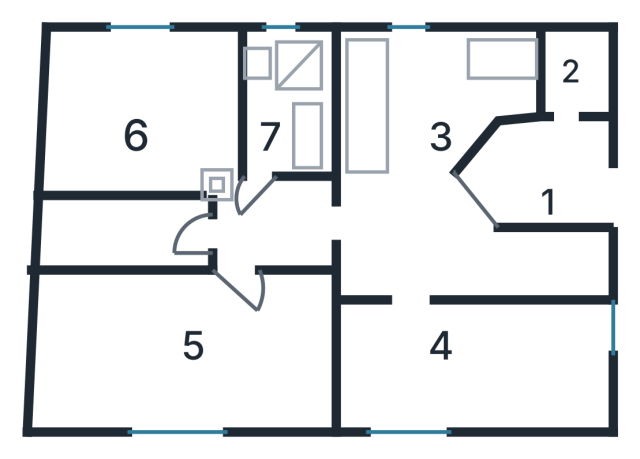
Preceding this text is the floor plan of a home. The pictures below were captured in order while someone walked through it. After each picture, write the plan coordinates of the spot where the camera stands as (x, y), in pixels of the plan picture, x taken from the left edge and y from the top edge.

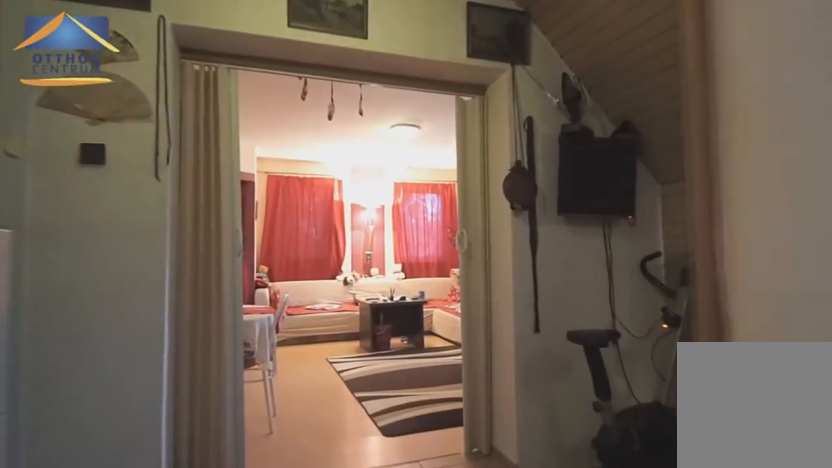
(224, 234)
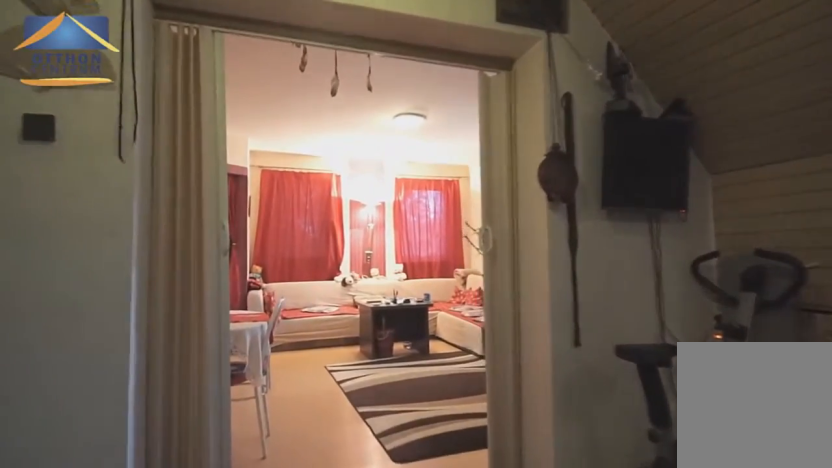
(256, 235)
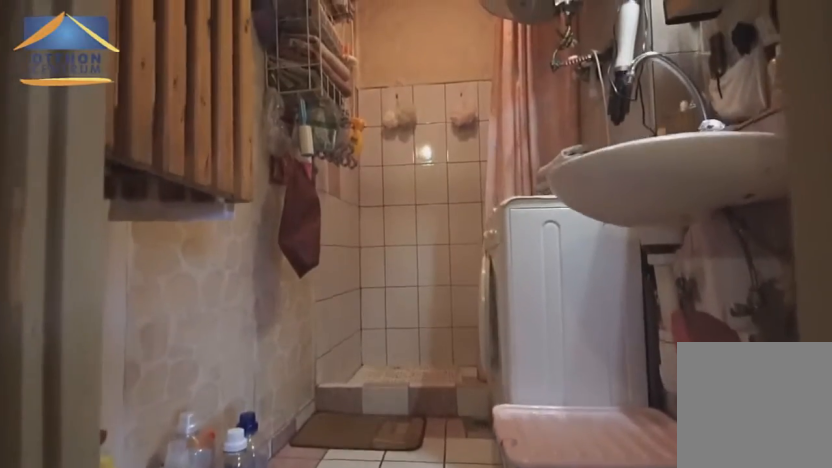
(281, 169)
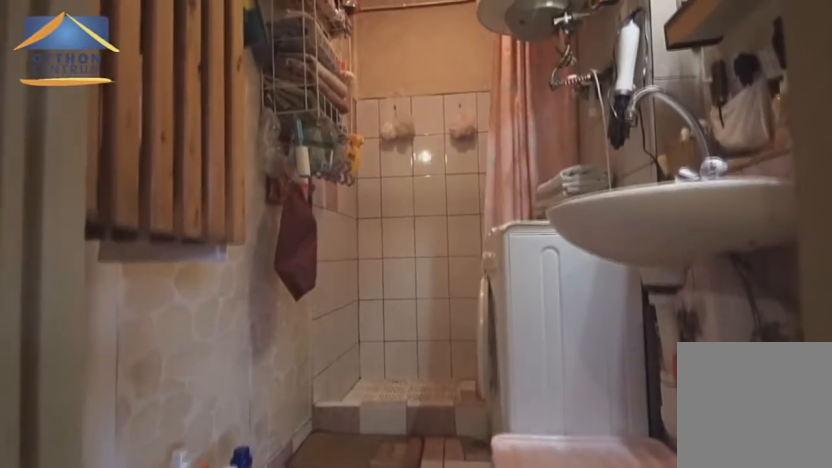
(276, 154)
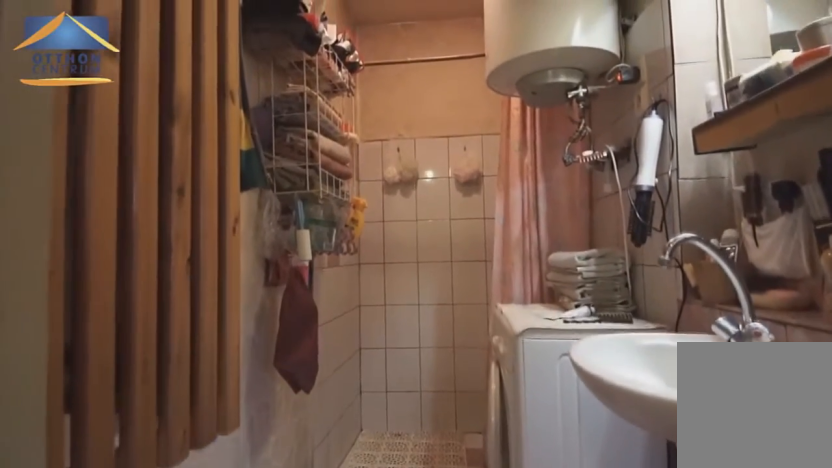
(277, 142)
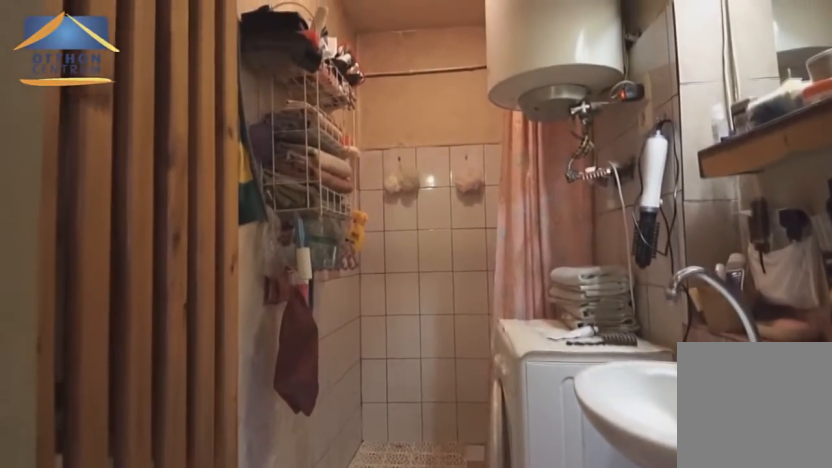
(277, 142)
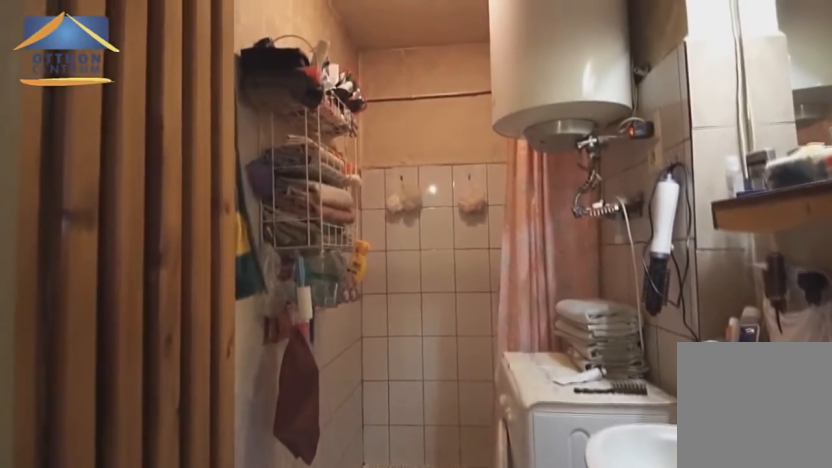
(277, 142)
